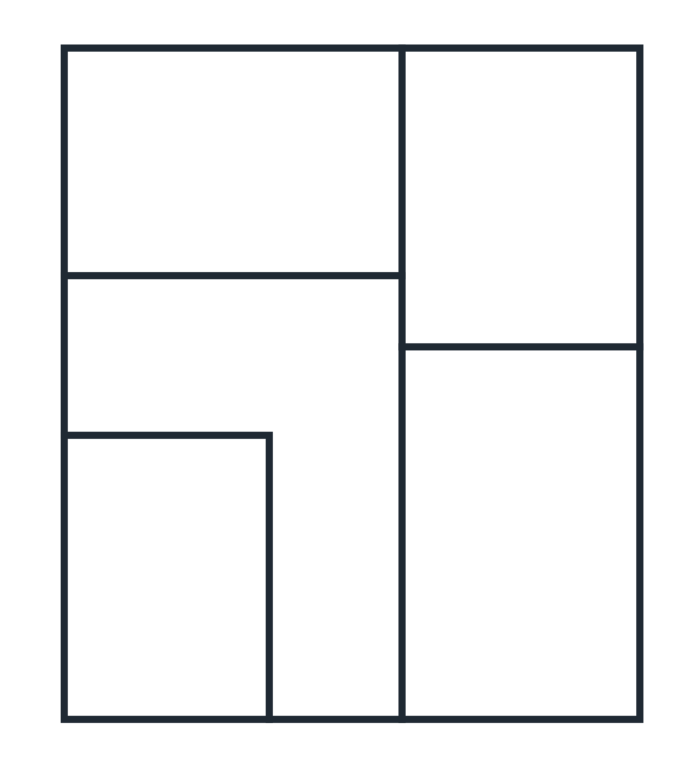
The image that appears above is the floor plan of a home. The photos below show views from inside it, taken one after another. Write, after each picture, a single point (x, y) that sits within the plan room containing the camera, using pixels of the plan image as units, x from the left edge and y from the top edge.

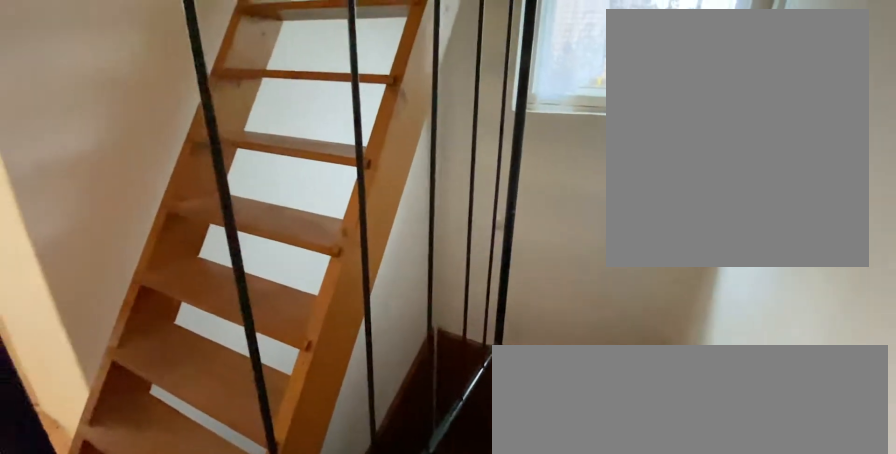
(335, 370)
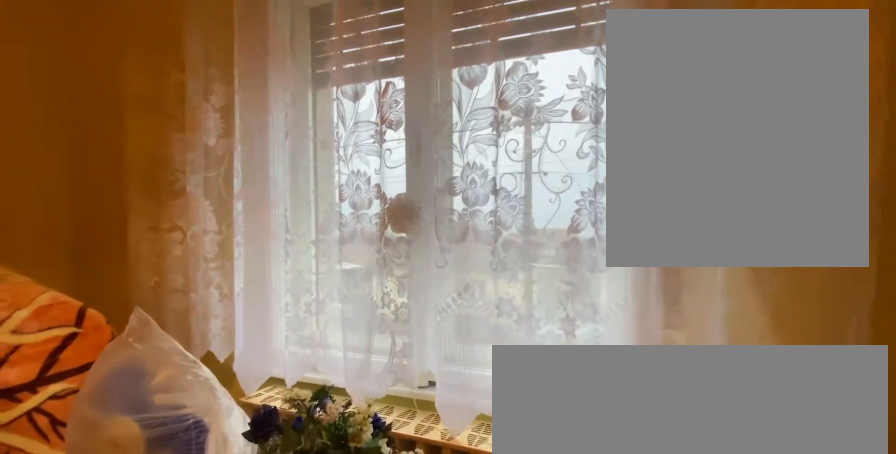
(242, 163)
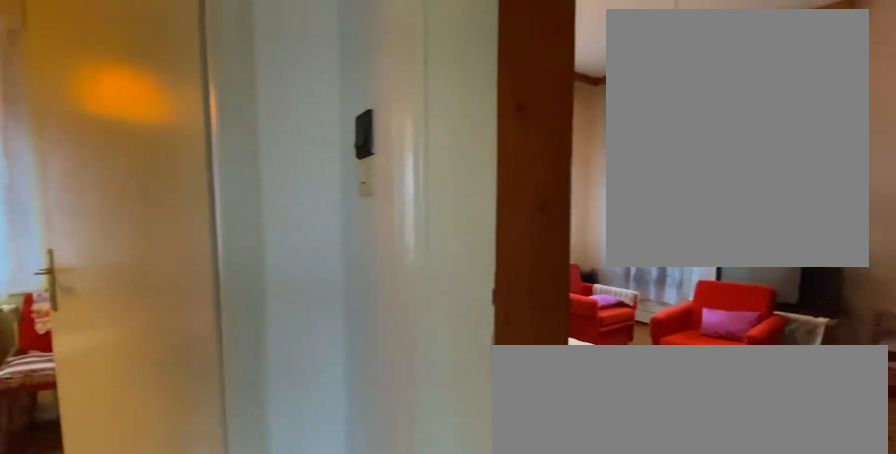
(523, 199)
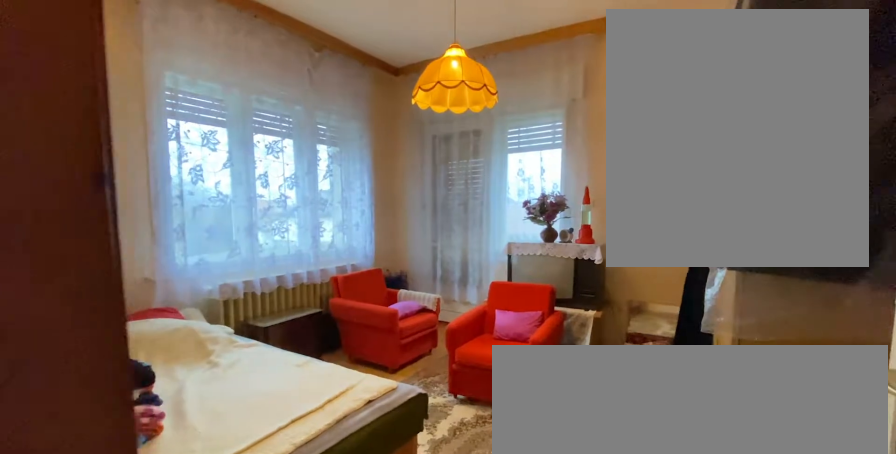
(523, 199)
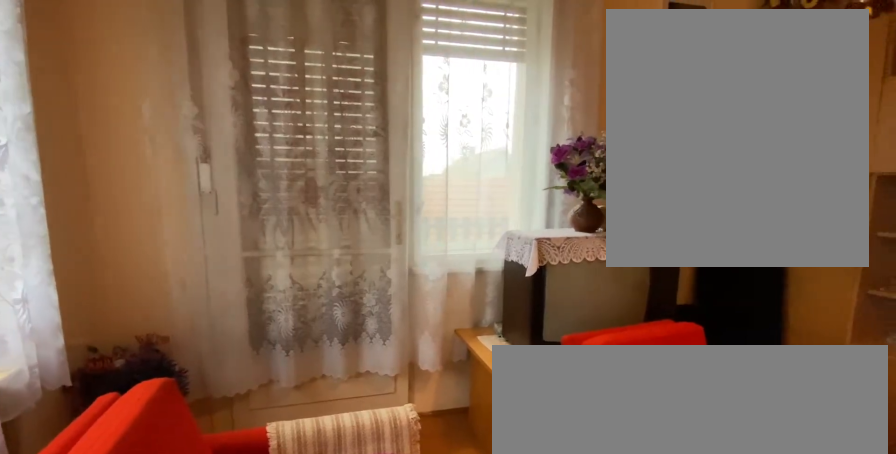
(523, 199)
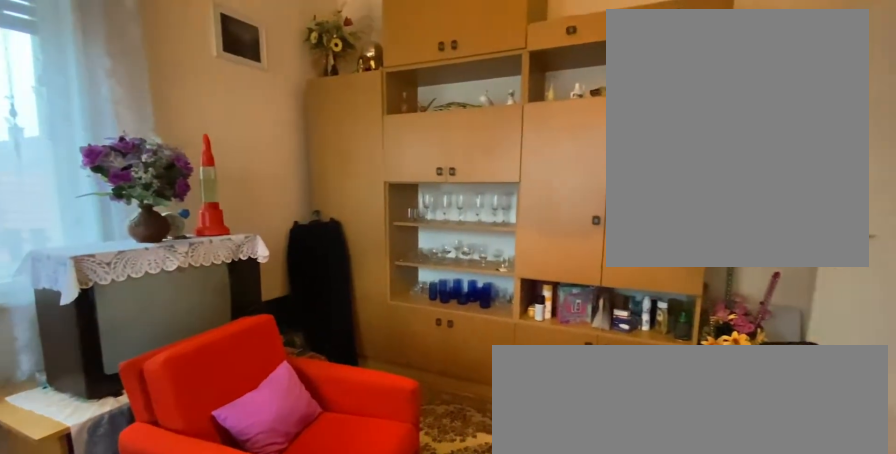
(522, 199)
